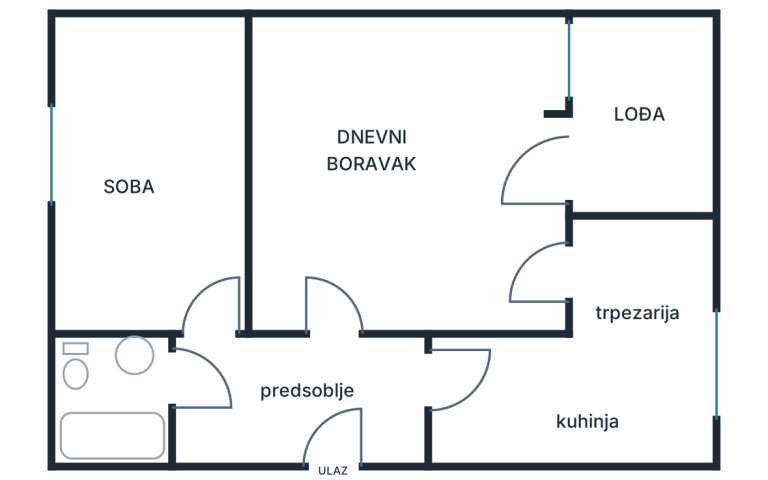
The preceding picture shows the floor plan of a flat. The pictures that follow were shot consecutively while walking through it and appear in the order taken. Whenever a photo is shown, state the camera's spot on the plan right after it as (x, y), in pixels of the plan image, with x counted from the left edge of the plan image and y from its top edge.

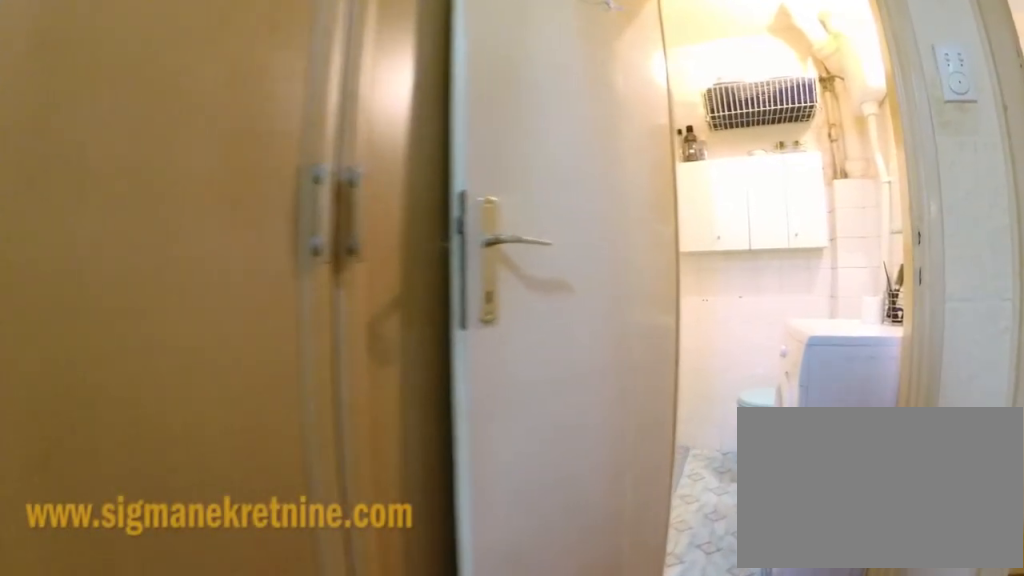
(270, 375)
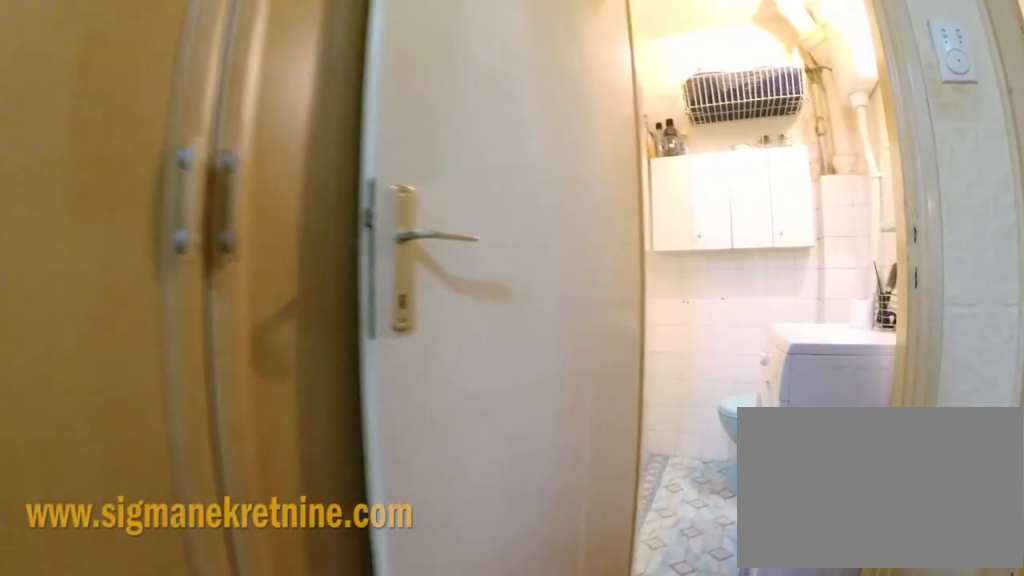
(260, 374)
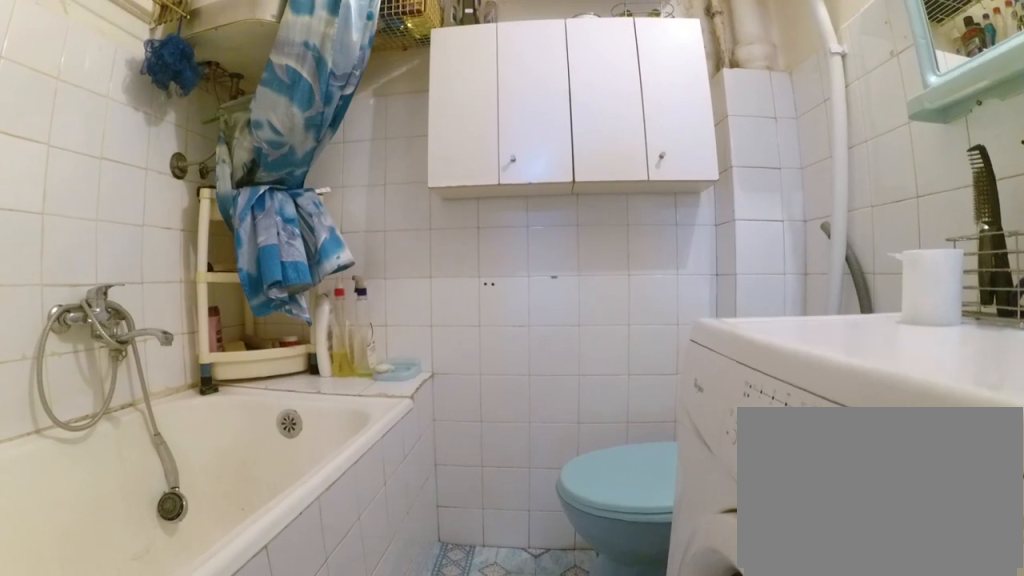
(184, 374)
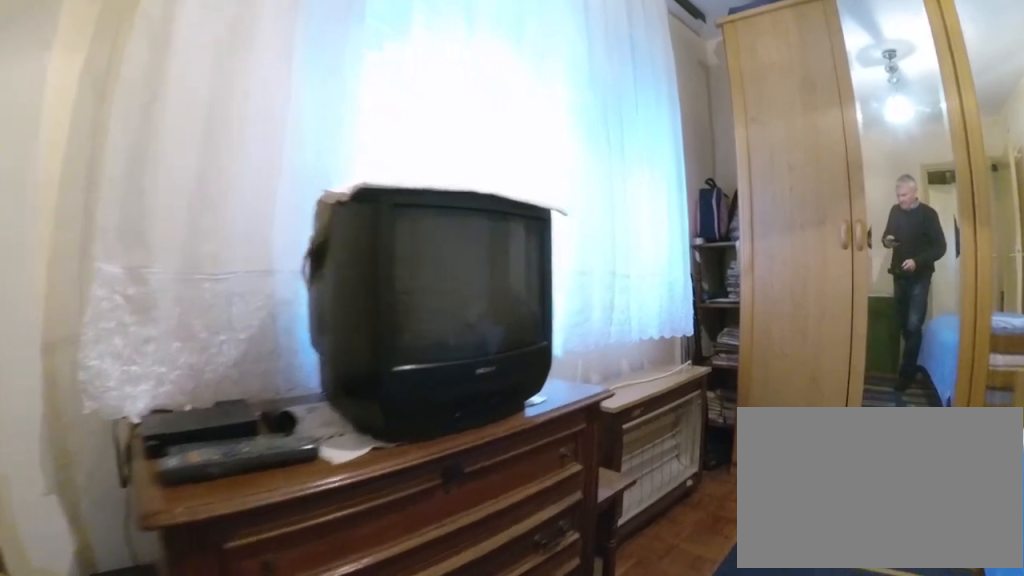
(116, 246)
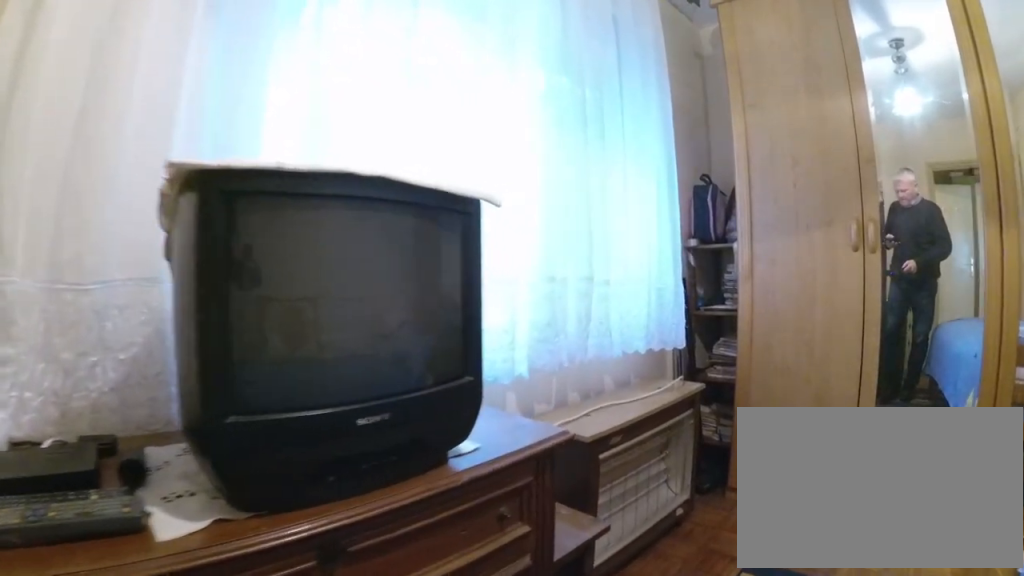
(110, 226)
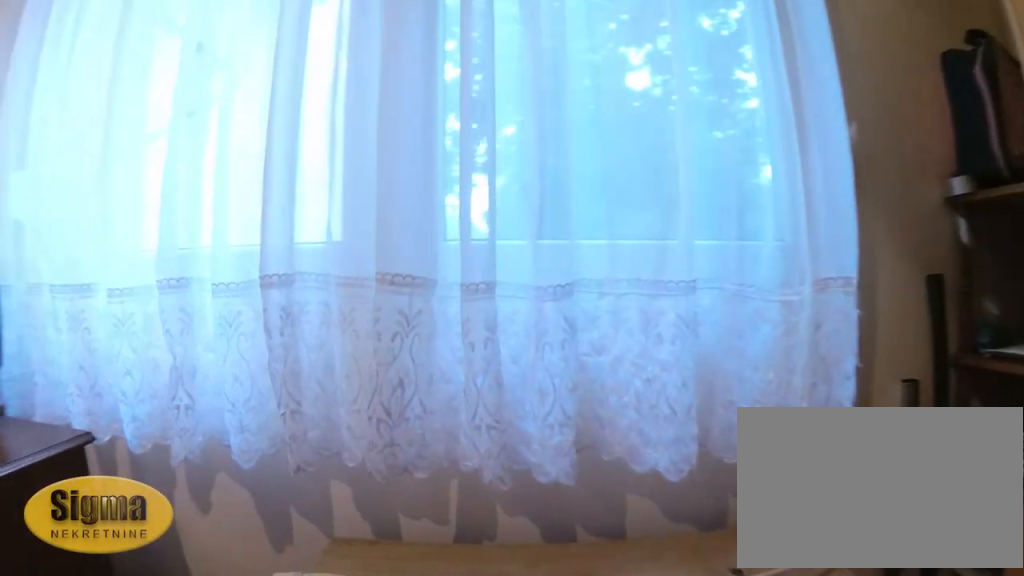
(120, 145)
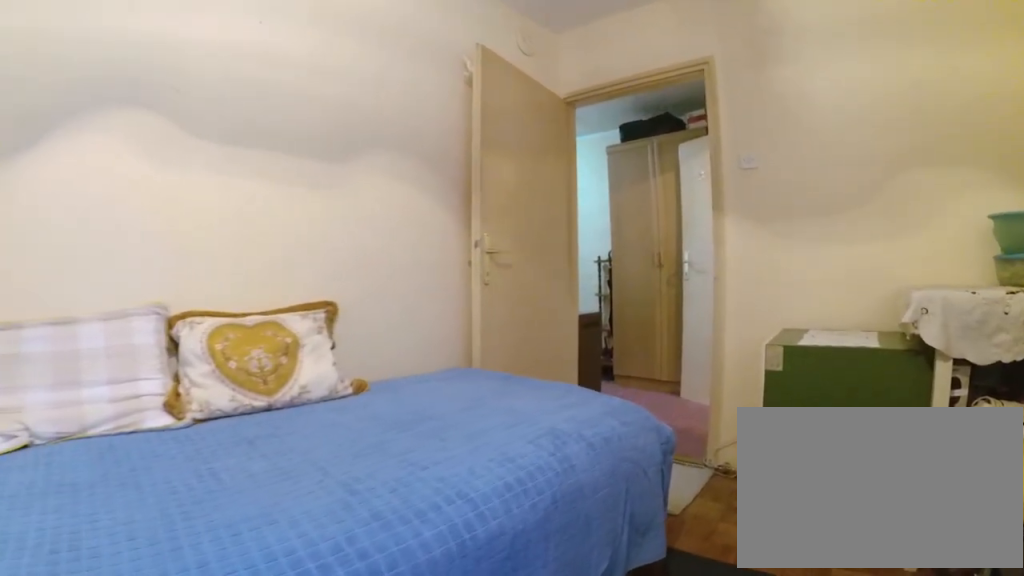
(123, 144)
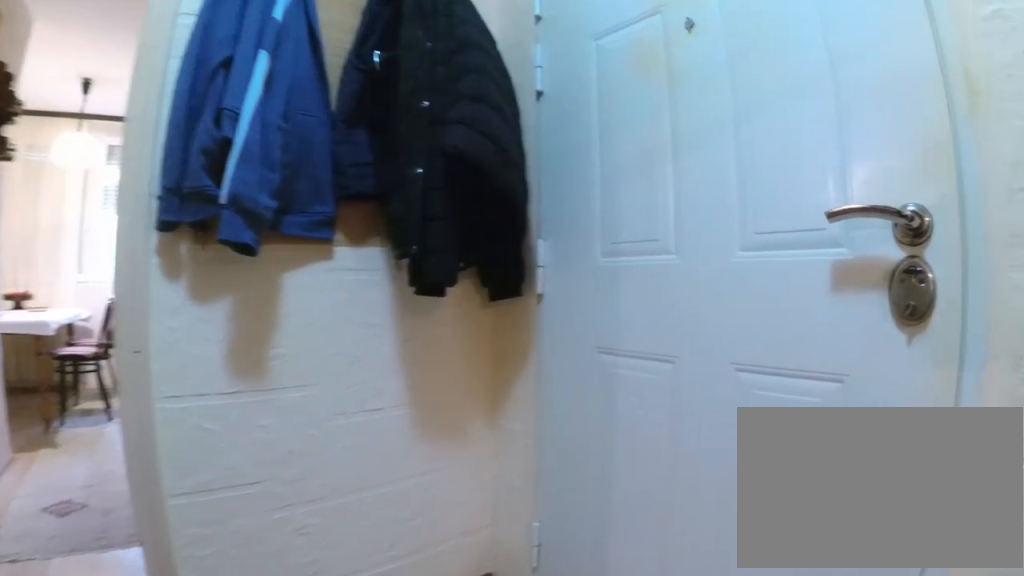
(292, 390)
